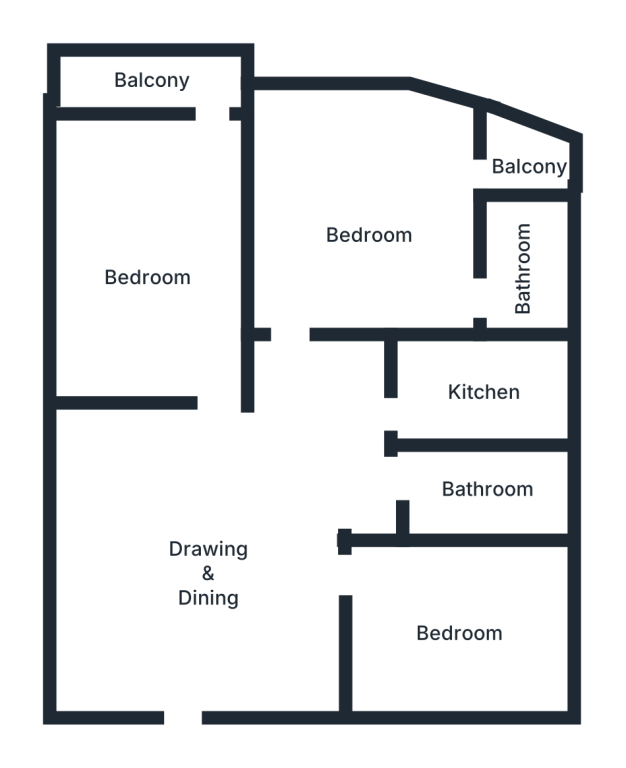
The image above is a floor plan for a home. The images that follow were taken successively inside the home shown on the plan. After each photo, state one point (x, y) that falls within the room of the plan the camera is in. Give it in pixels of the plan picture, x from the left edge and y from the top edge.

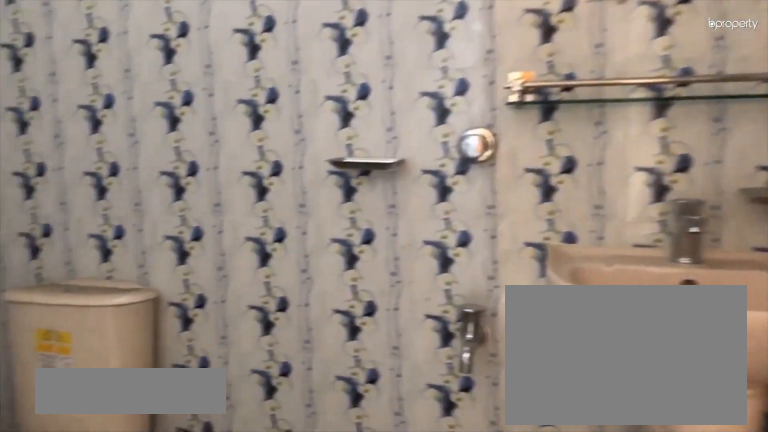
(520, 256)
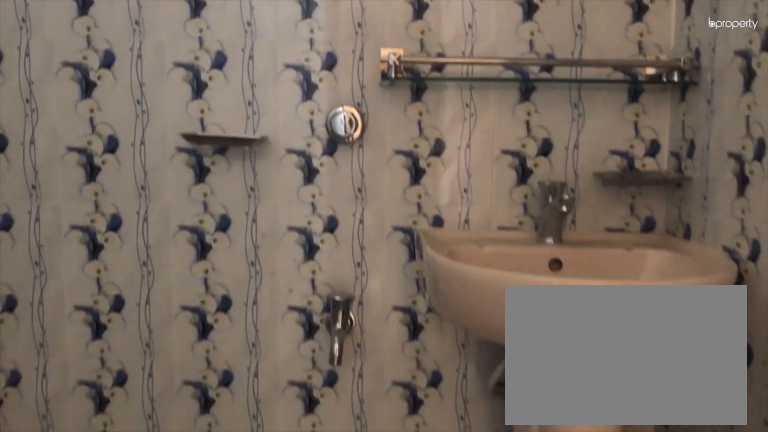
(520, 256)
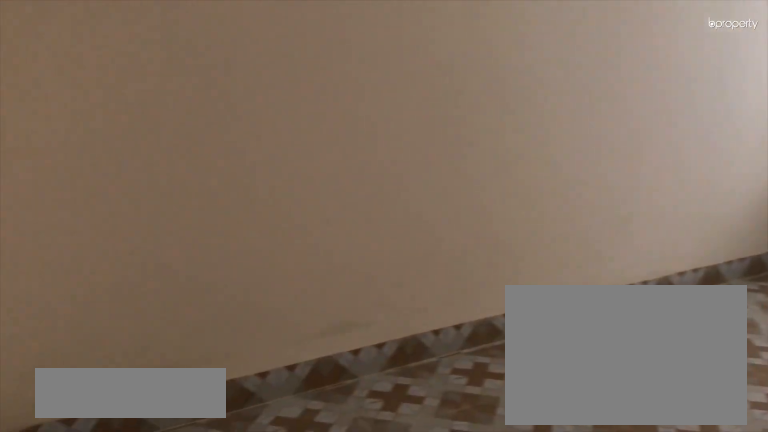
(137, 272)
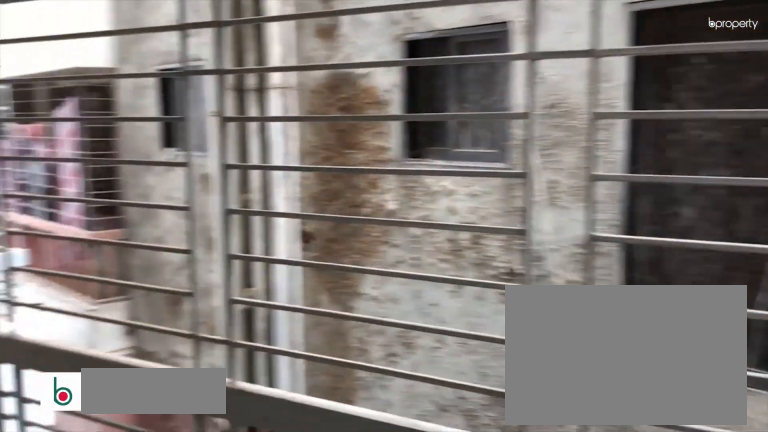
(150, 79)
